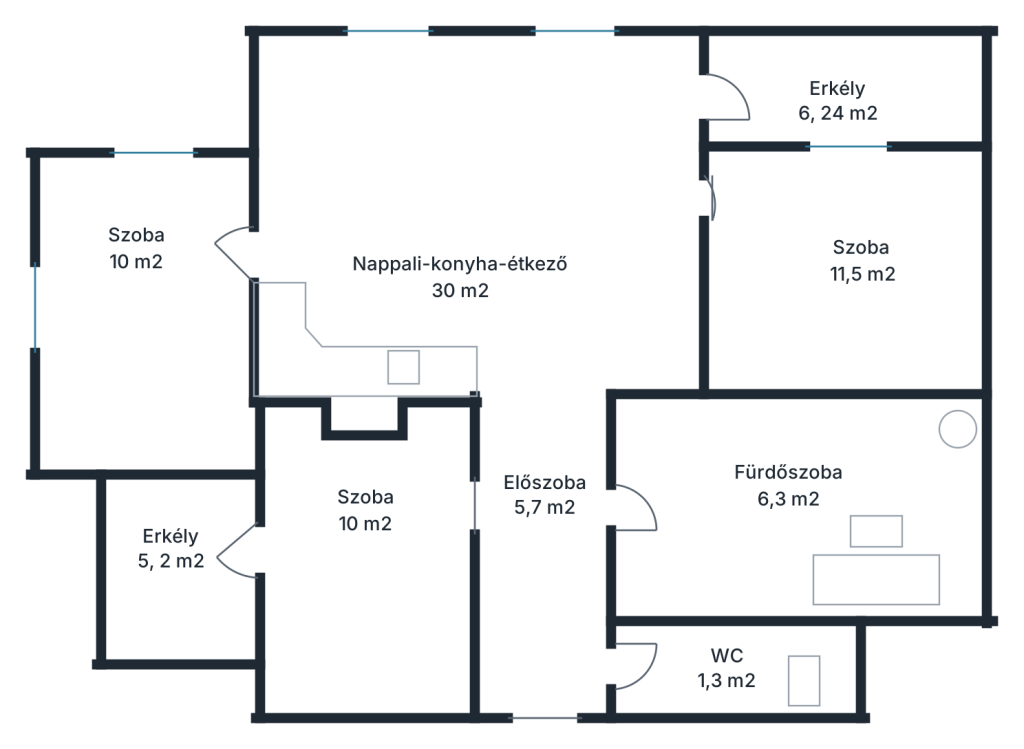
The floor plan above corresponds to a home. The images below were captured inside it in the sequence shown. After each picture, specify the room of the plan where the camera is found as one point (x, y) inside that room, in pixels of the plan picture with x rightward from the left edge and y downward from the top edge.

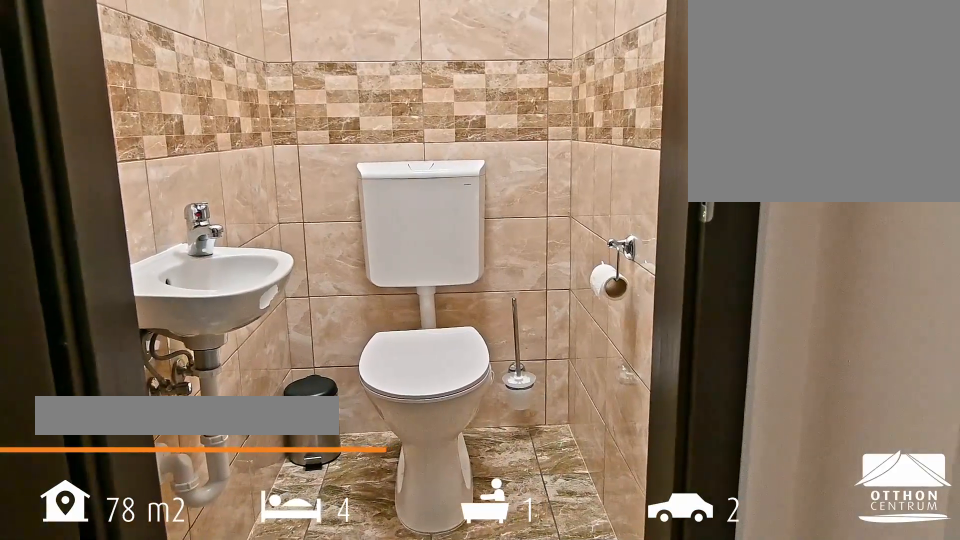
(724, 674)
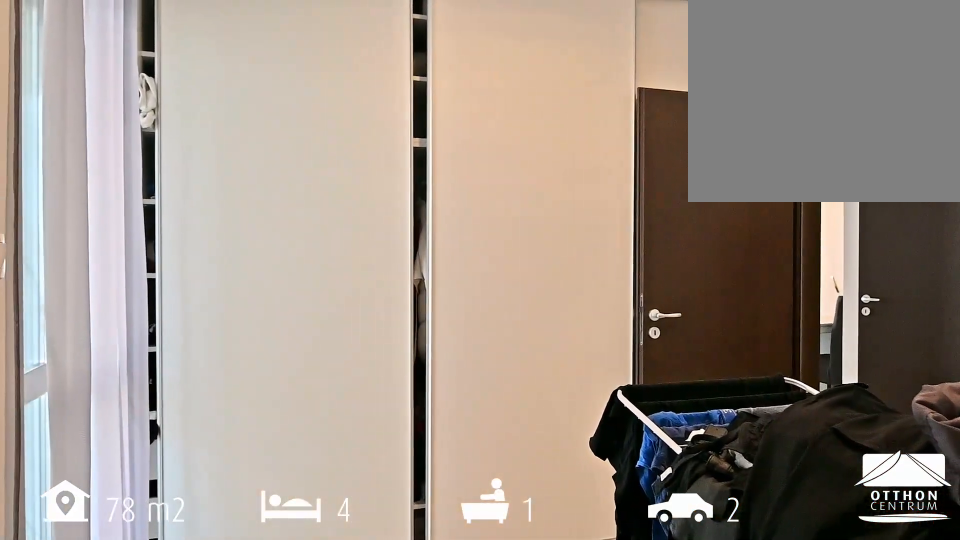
(378, 557)
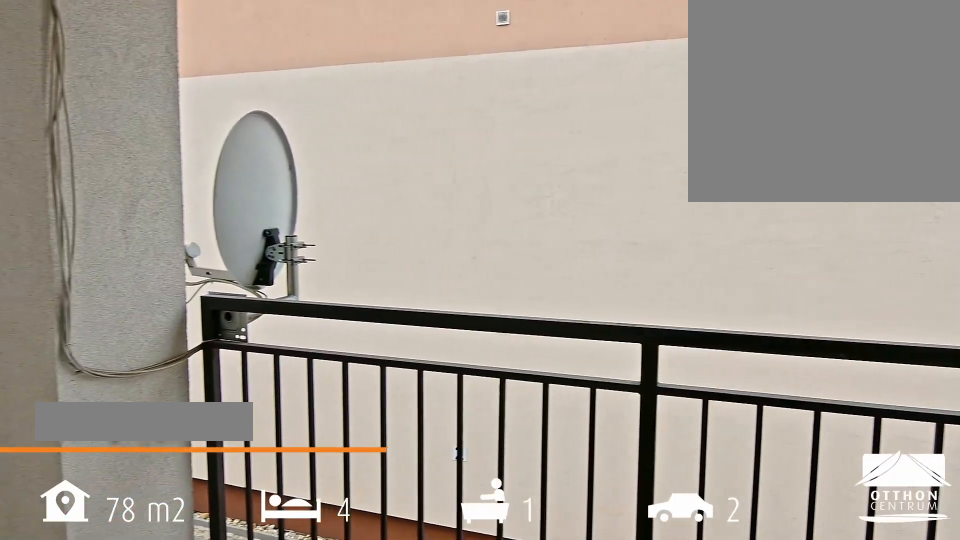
(176, 557)
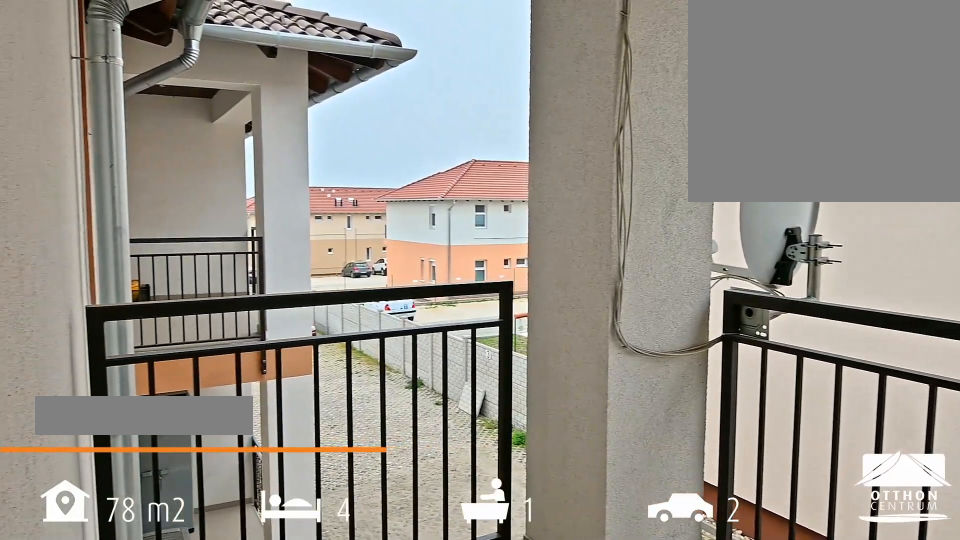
(176, 557)
